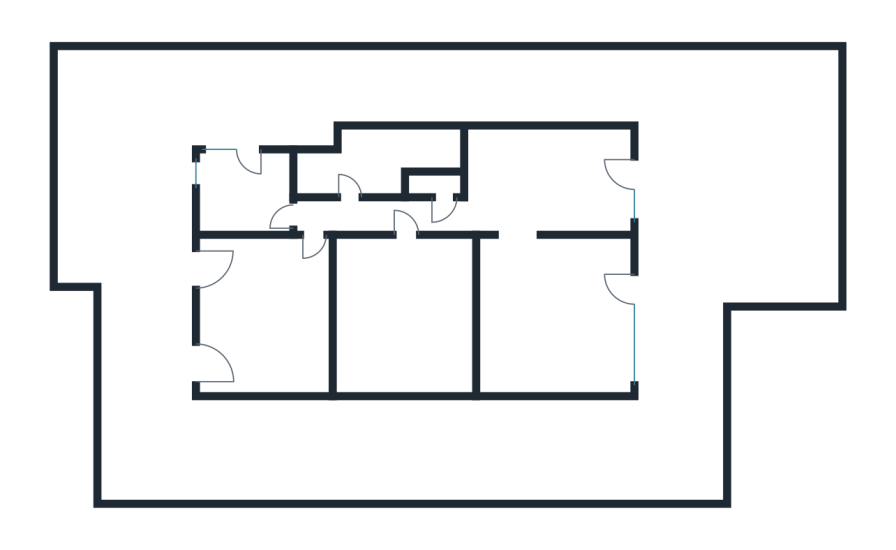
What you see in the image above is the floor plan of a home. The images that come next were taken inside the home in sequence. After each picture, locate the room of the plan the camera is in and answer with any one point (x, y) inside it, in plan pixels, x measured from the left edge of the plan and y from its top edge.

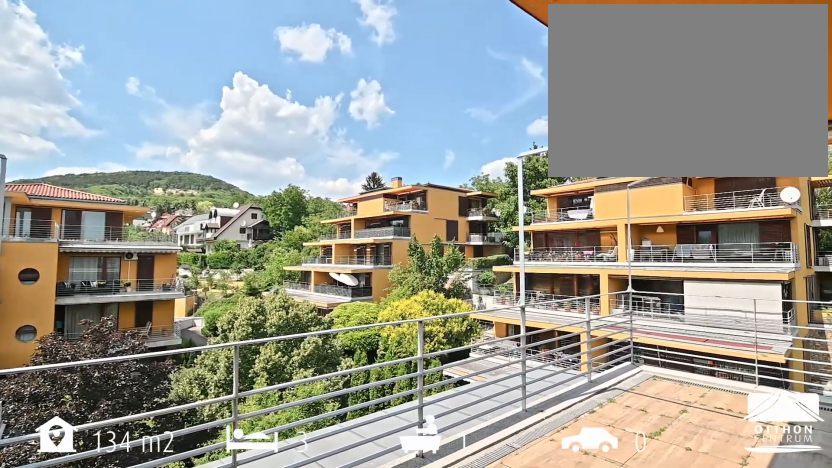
(136, 257)
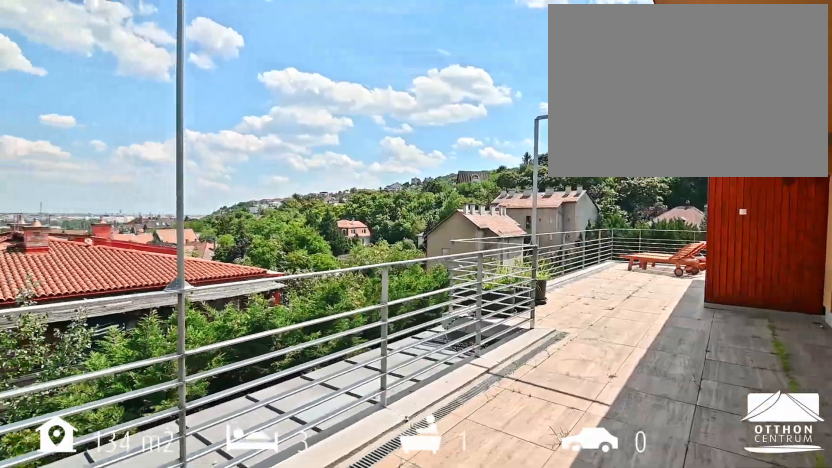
(136, 257)
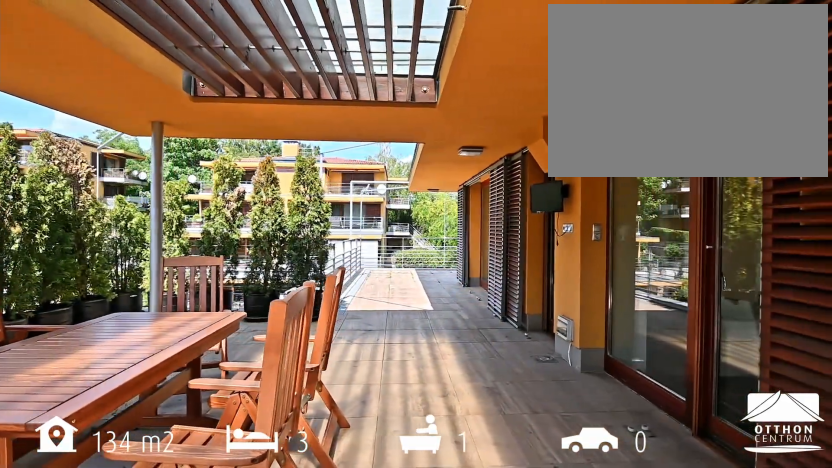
(741, 184)
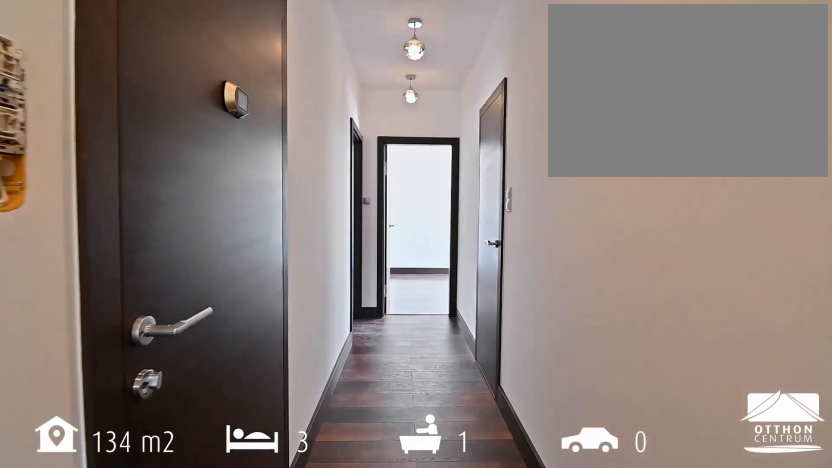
(365, 217)
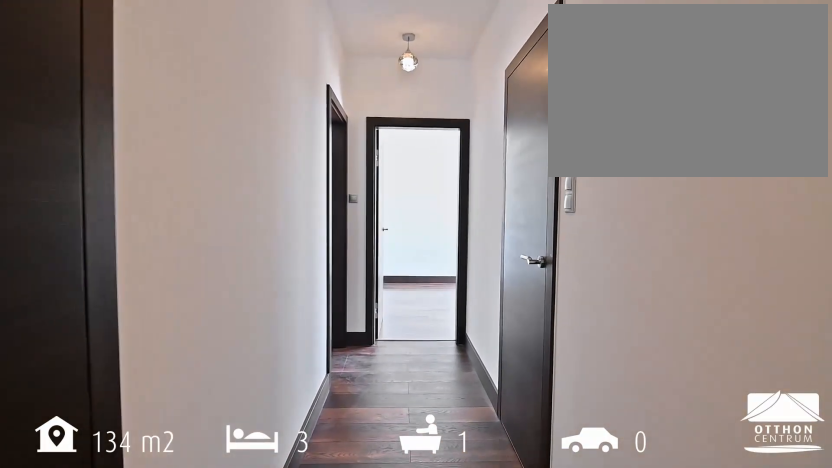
(365, 217)
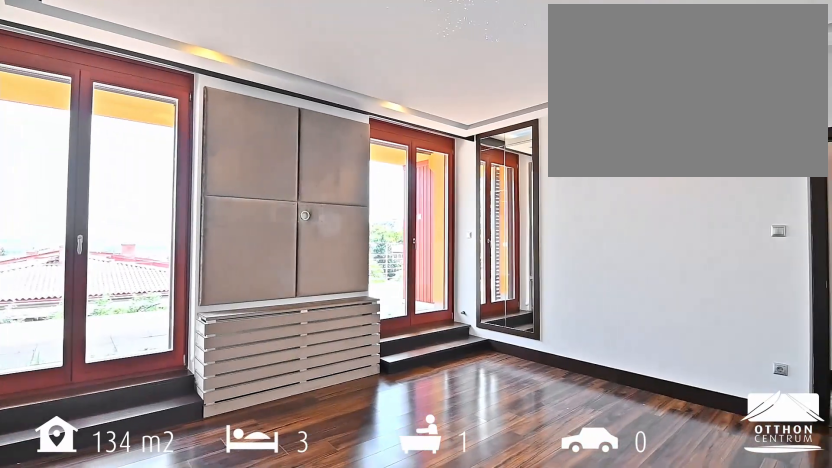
(263, 317)
